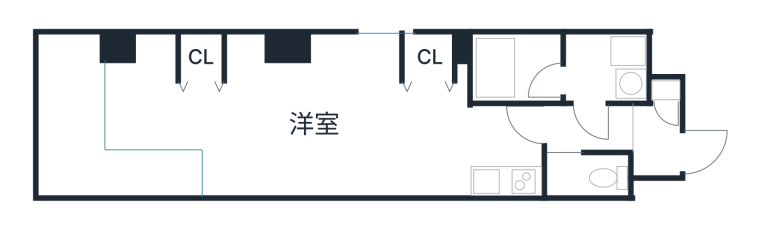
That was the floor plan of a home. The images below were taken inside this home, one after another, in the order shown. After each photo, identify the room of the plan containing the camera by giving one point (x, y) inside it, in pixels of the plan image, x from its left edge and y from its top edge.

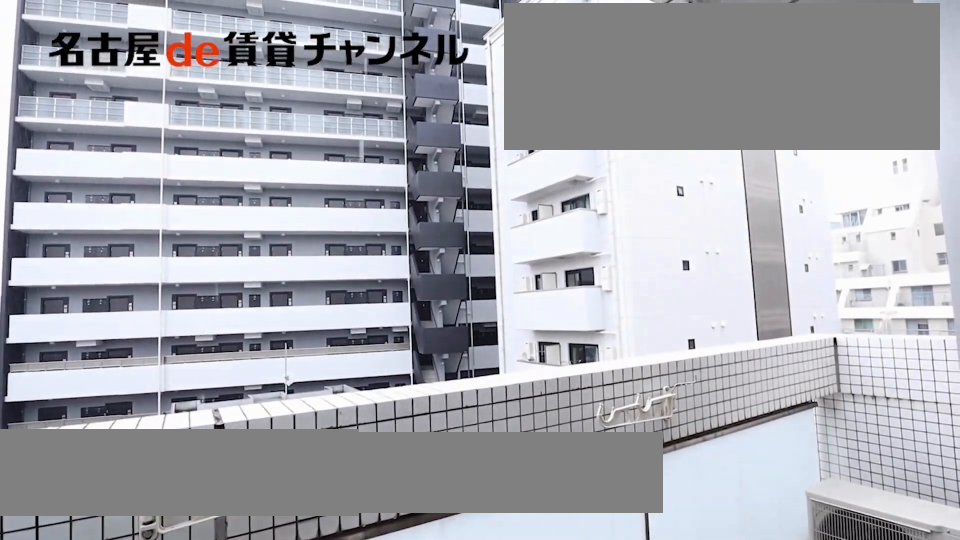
(101, 135)
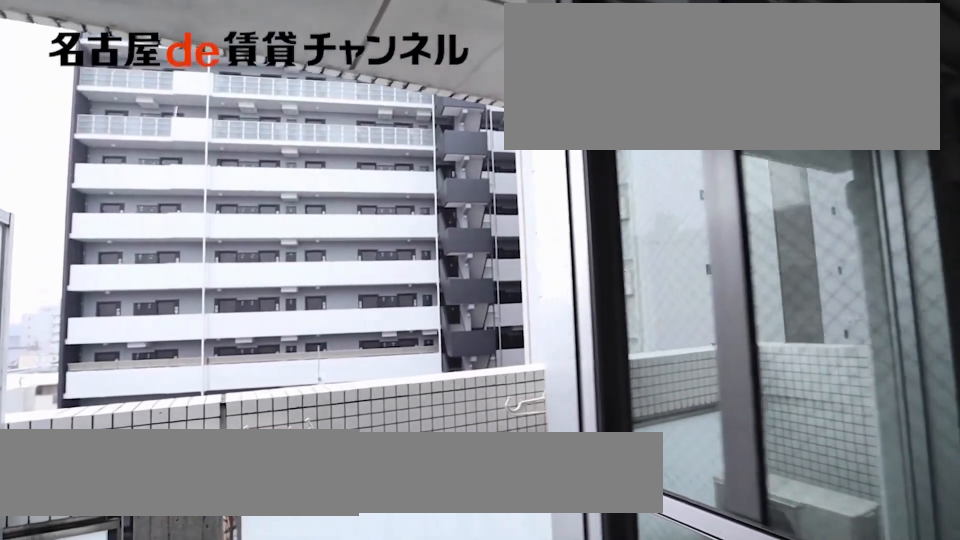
(101, 135)
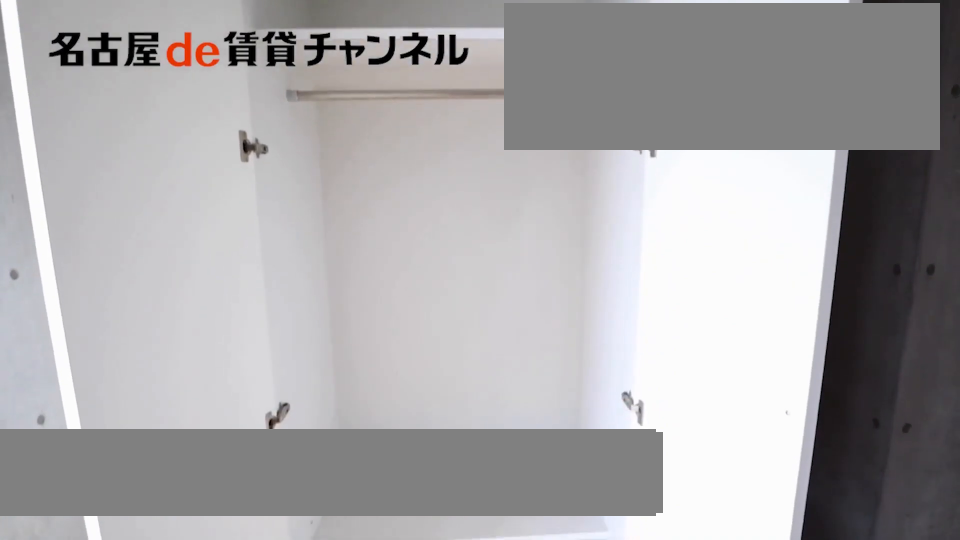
(198, 57)
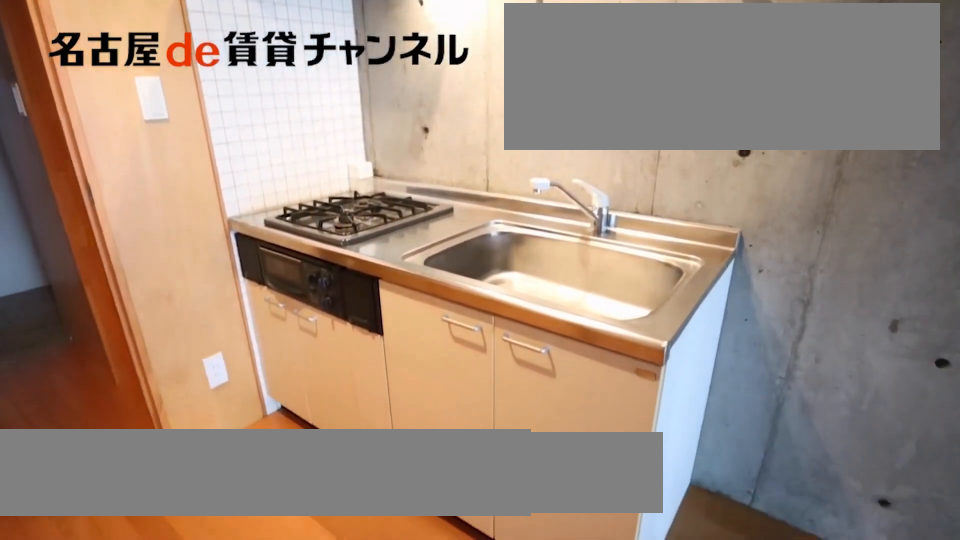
(507, 178)
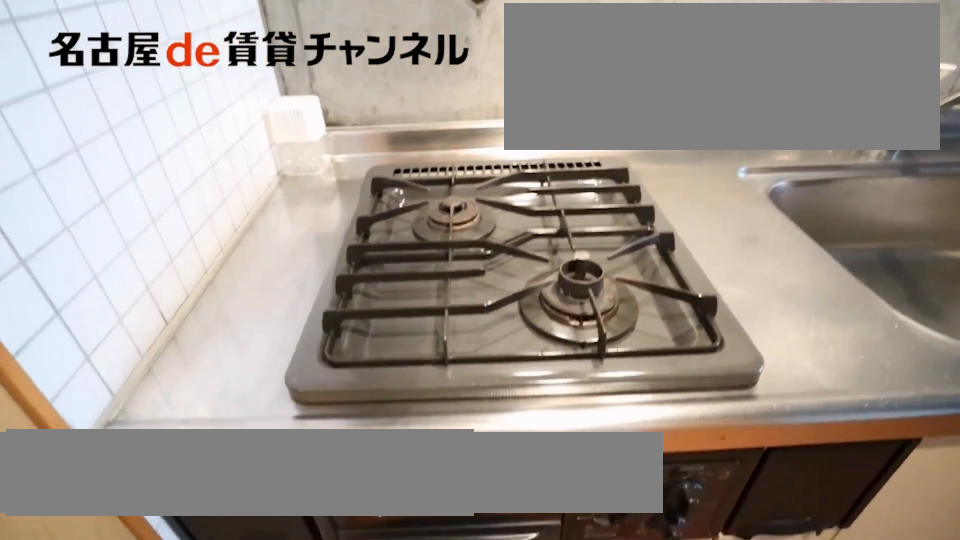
(507, 178)
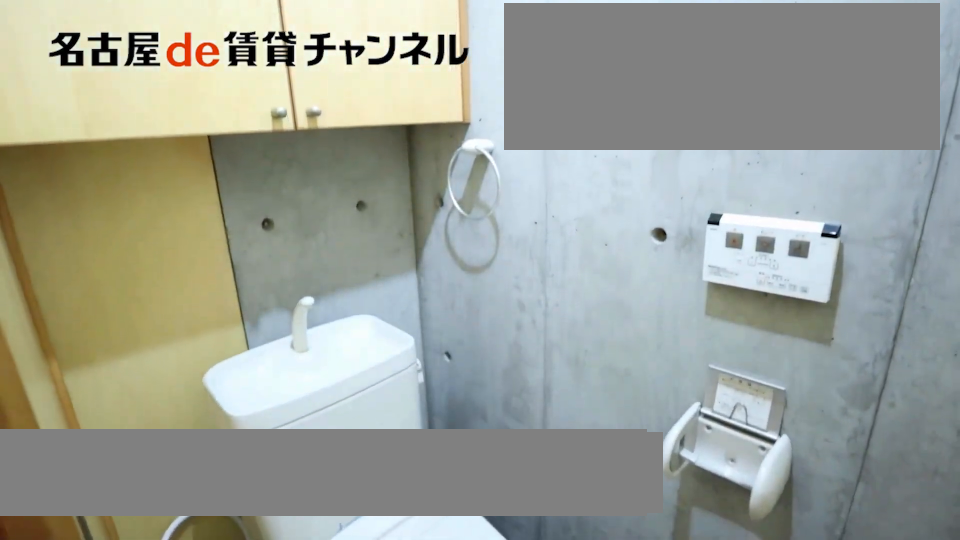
(588, 176)
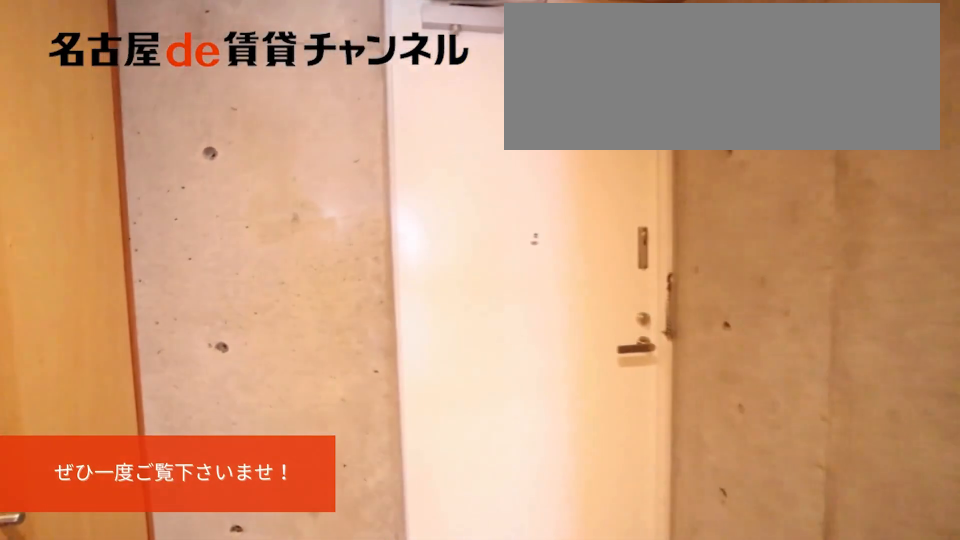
(657, 141)
